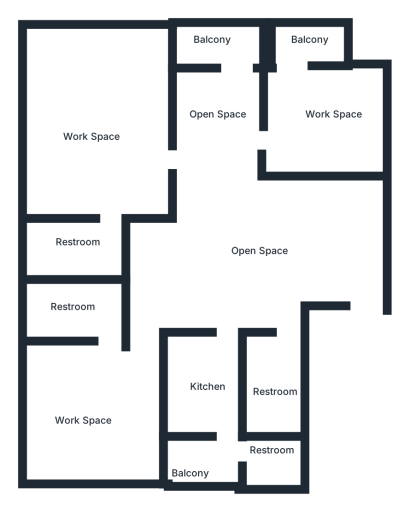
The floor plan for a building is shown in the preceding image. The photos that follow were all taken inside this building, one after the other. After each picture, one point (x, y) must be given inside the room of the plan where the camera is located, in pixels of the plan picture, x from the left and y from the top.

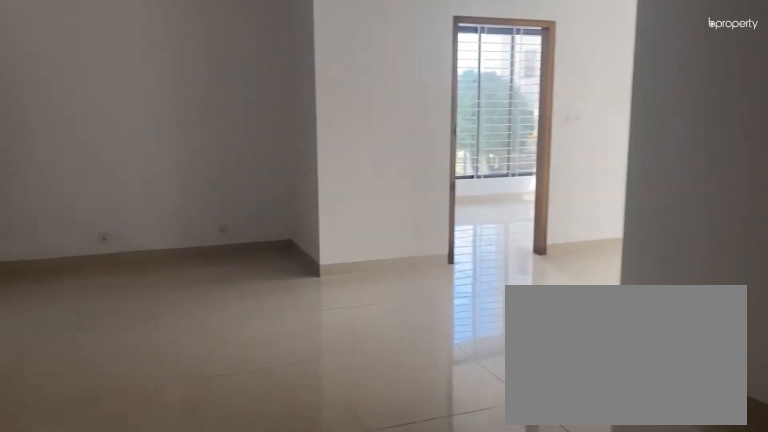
(243, 242)
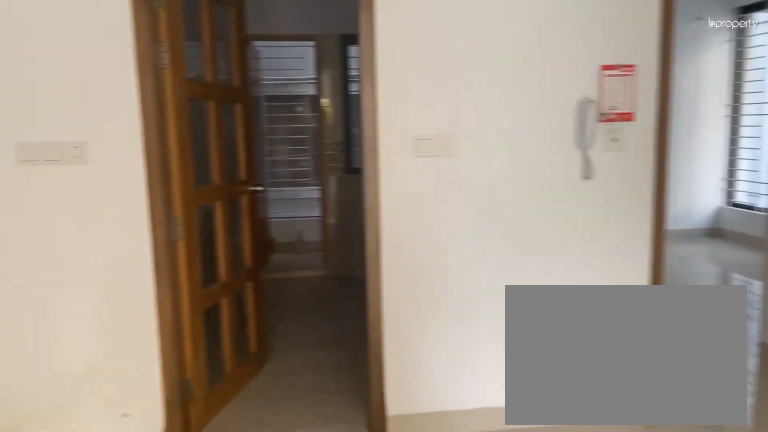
(243, 242)
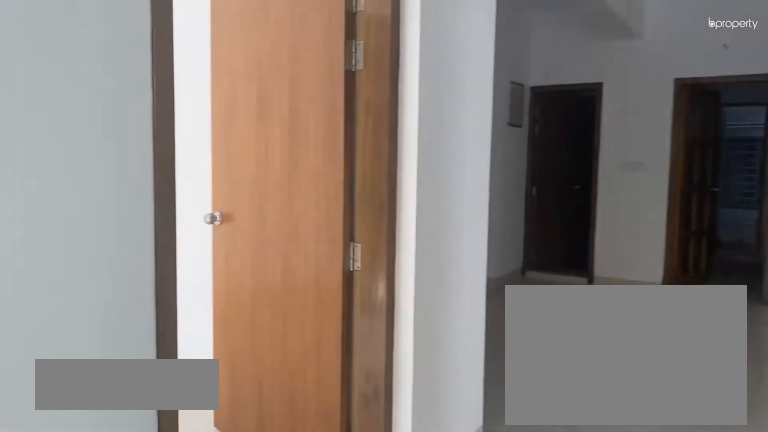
(218, 116)
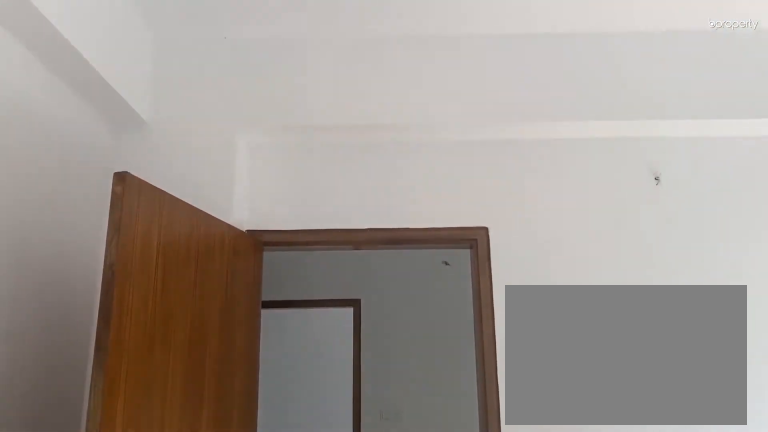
(323, 116)
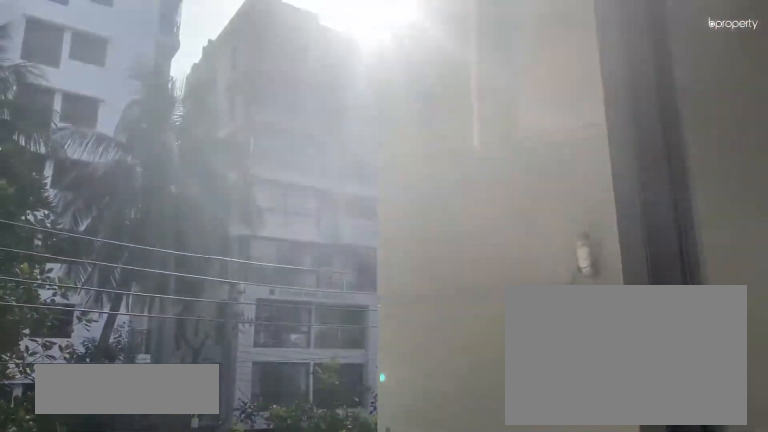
(303, 39)
